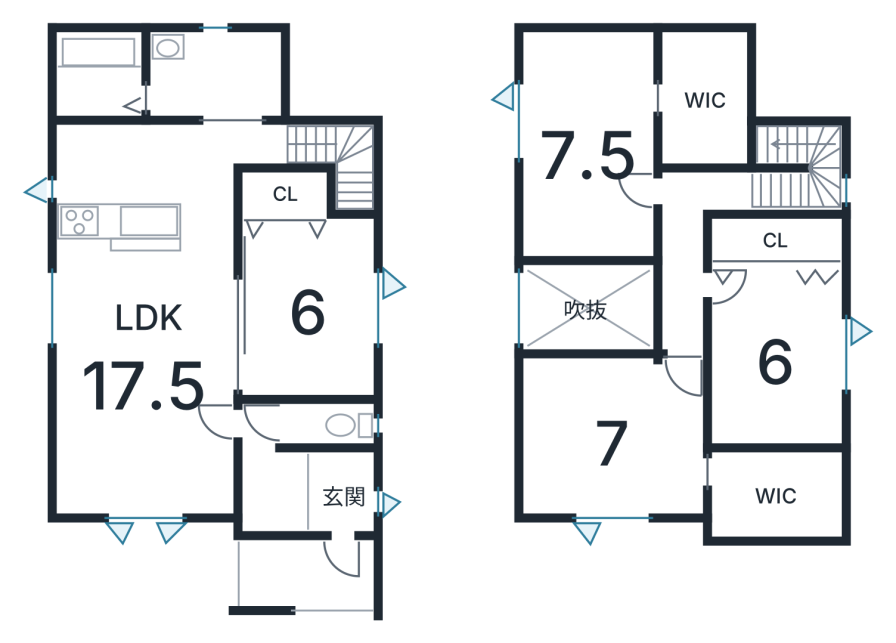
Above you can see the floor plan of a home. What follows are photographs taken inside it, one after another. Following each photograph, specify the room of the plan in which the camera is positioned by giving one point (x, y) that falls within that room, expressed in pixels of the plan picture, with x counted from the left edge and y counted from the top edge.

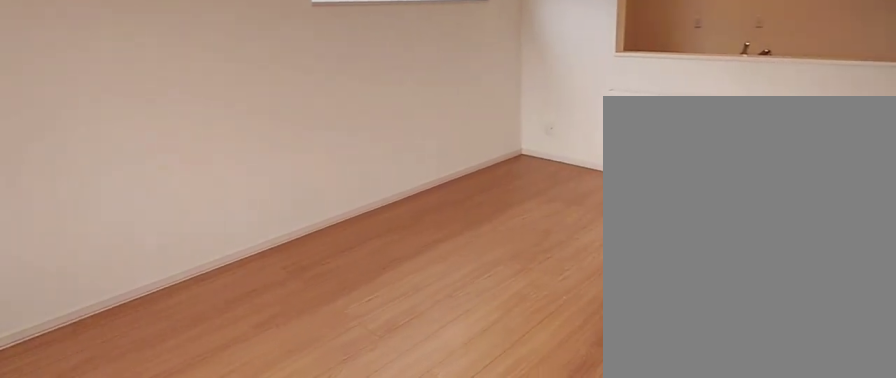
(156, 382)
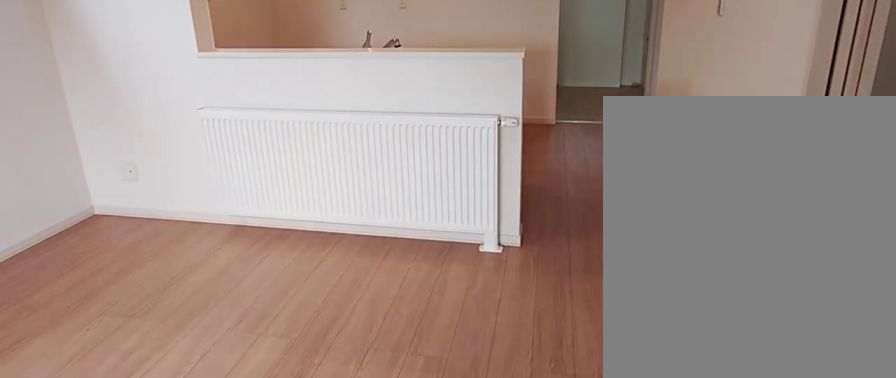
(156, 382)
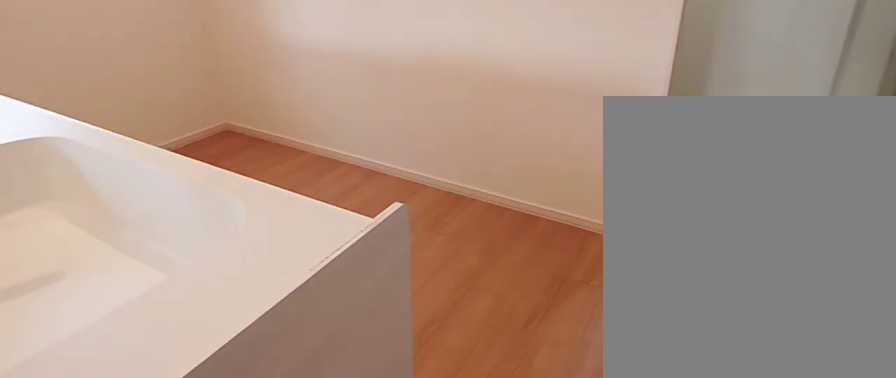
(156, 182)
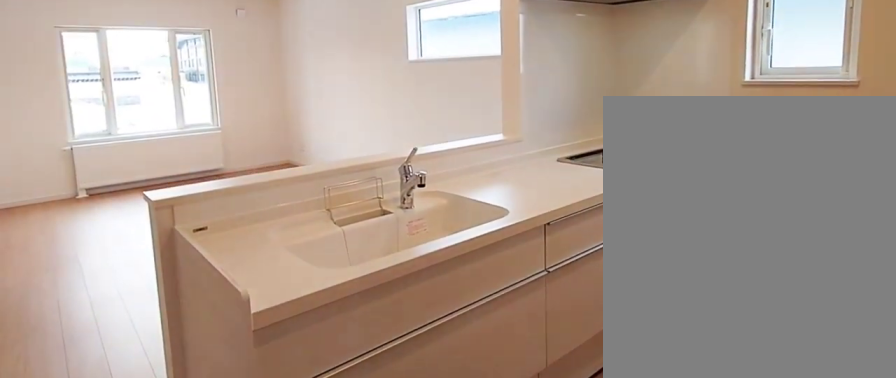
(156, 182)
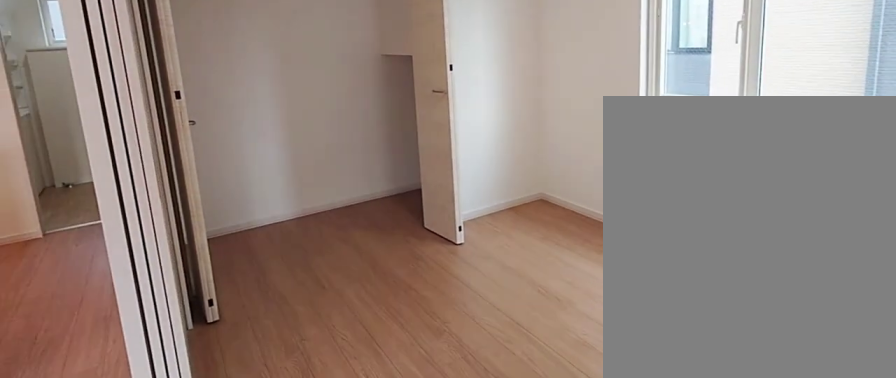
(308, 306)
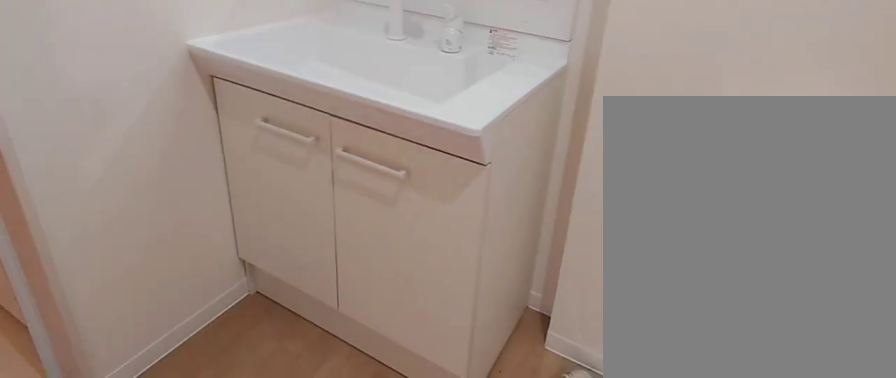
(219, 91)
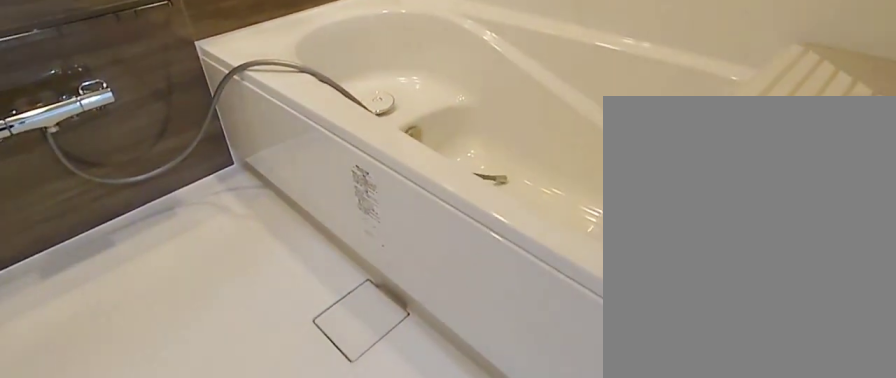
(102, 77)
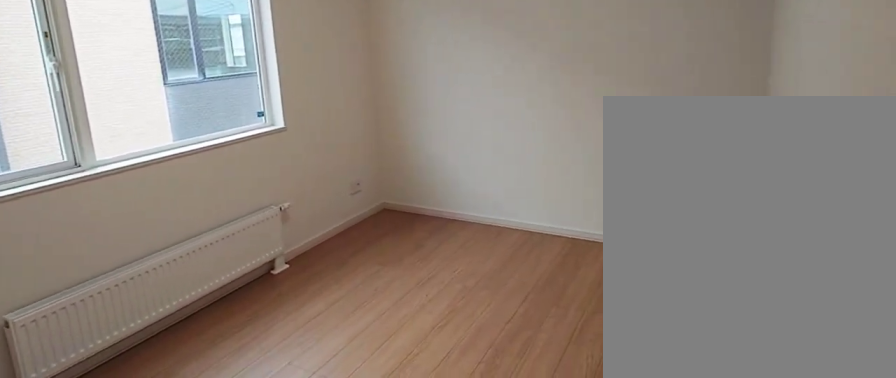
(766, 375)
